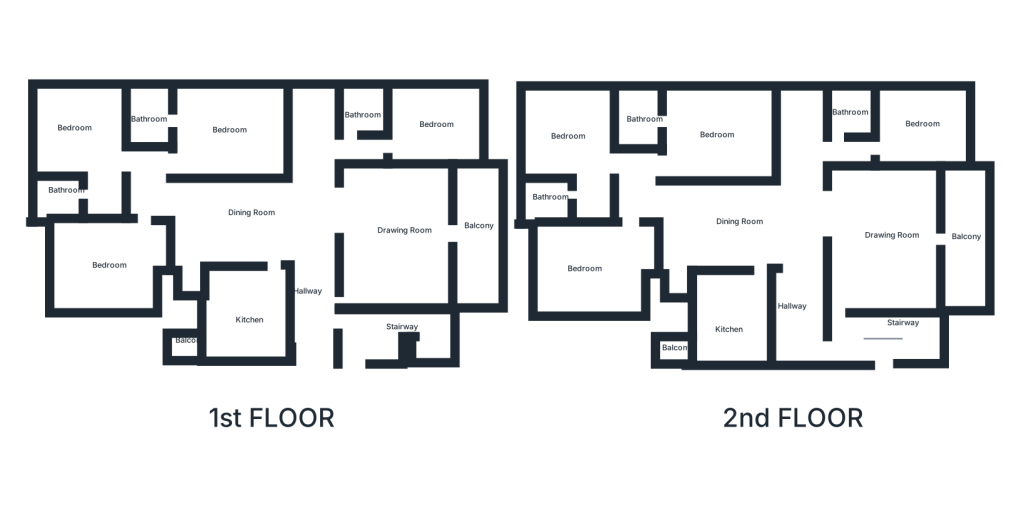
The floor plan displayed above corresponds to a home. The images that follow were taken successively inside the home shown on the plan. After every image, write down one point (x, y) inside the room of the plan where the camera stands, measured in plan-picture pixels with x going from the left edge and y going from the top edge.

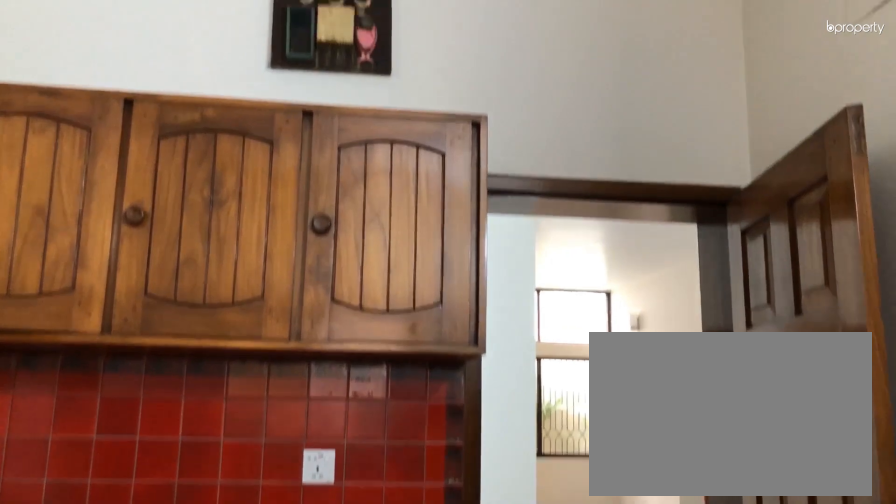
(246, 313)
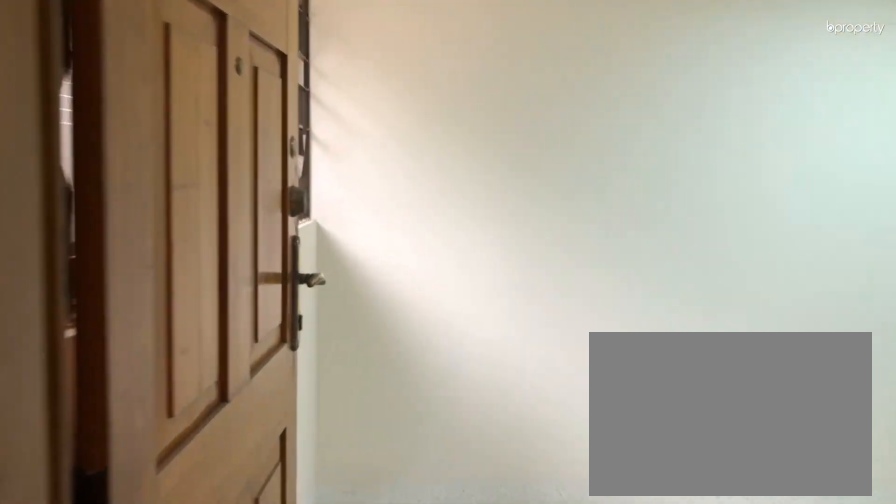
(866, 347)
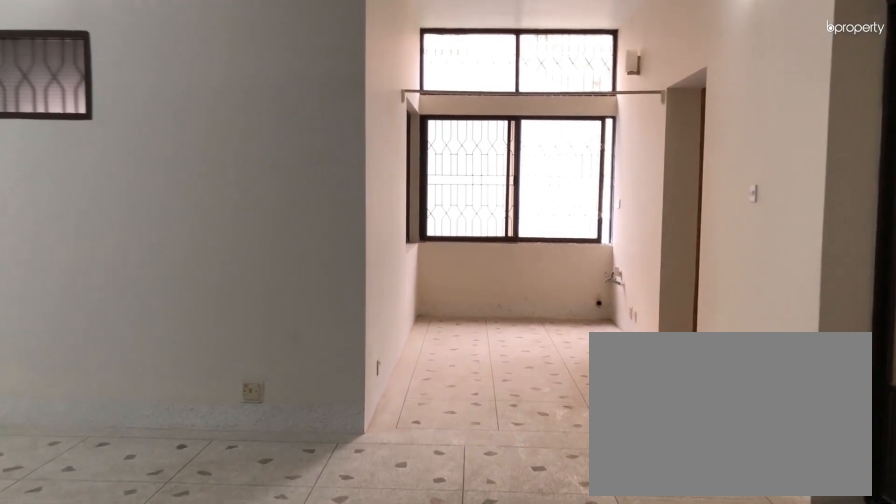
(777, 221)
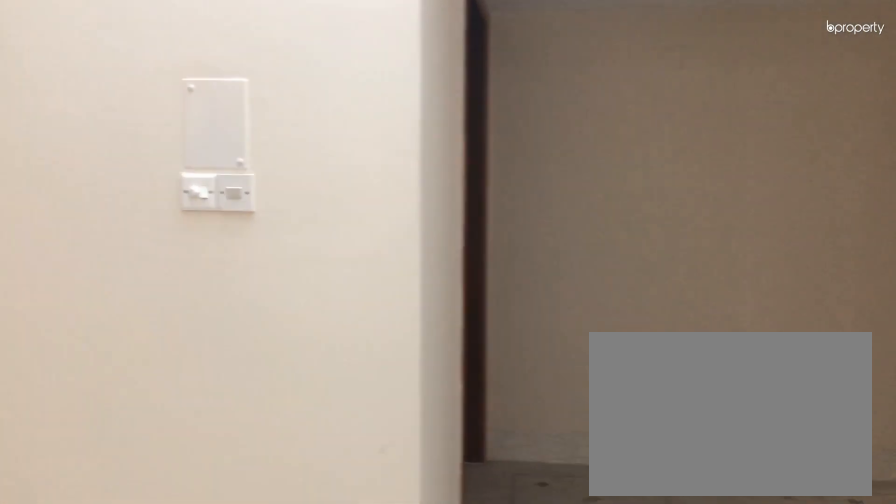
(716, 219)
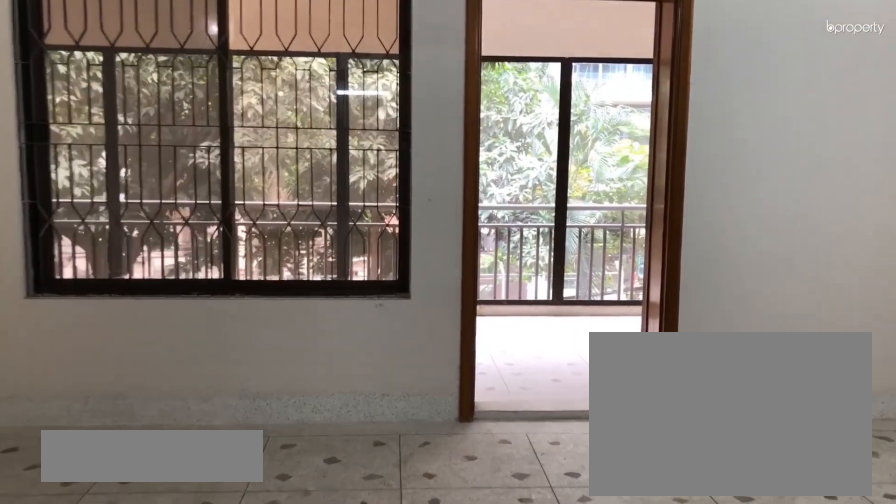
(892, 242)
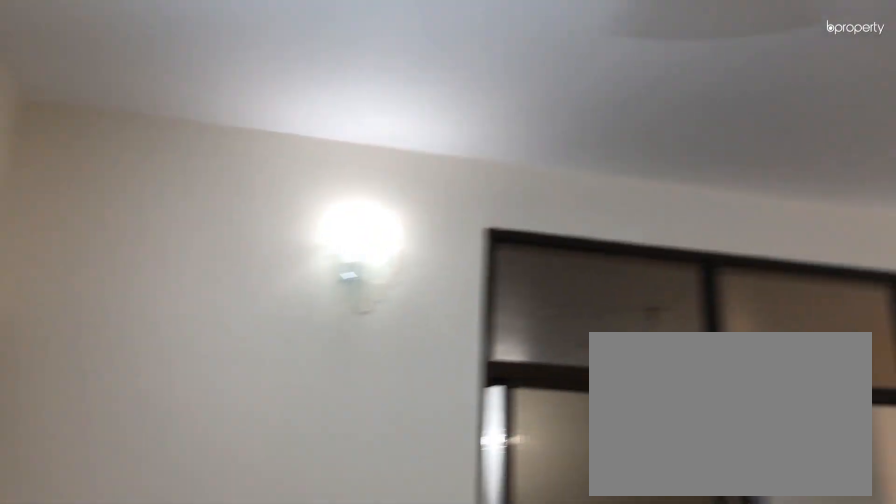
(892, 242)
